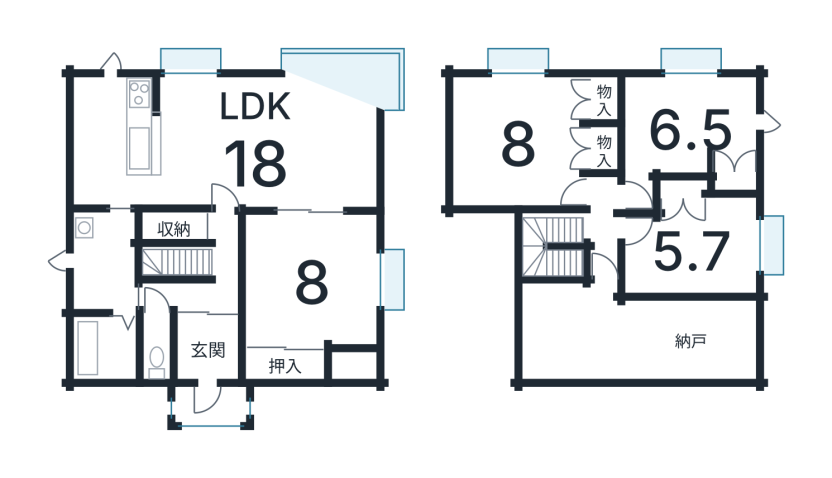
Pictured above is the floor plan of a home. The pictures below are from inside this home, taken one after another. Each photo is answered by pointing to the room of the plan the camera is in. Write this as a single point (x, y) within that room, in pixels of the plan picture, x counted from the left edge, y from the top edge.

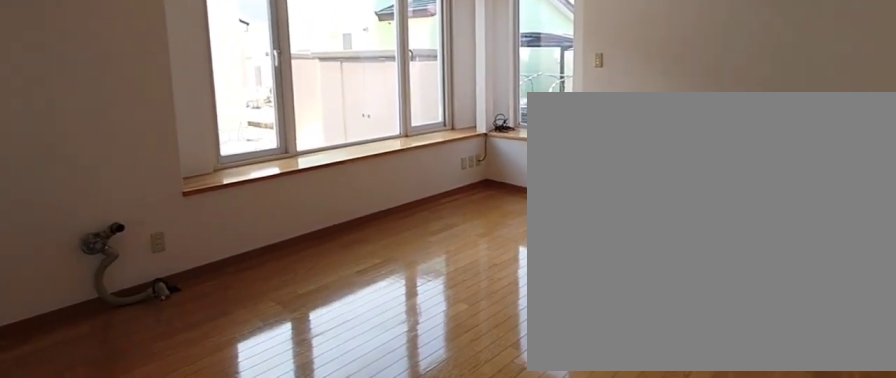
(266, 142)
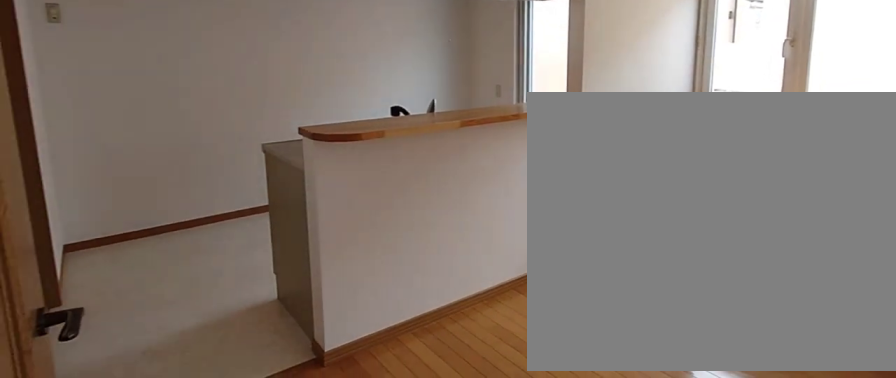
(266, 142)
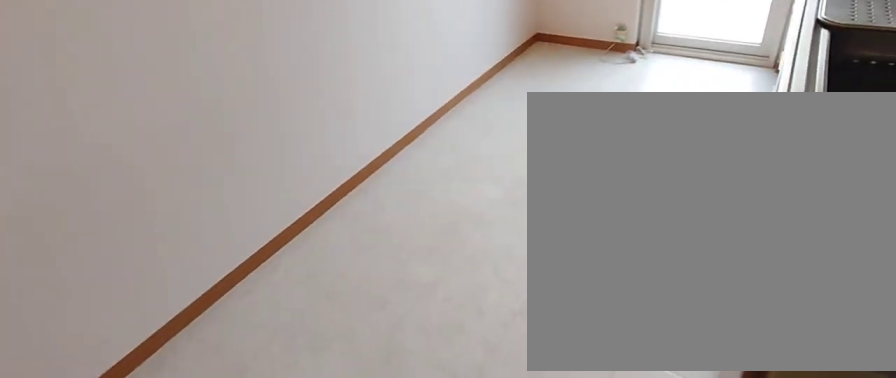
(102, 142)
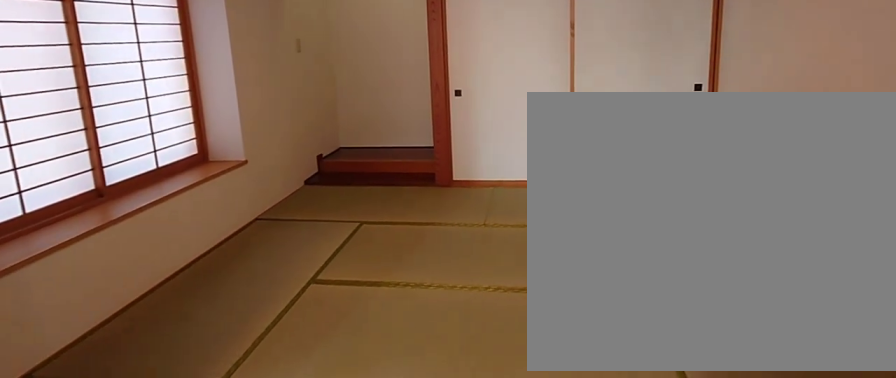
(312, 286)
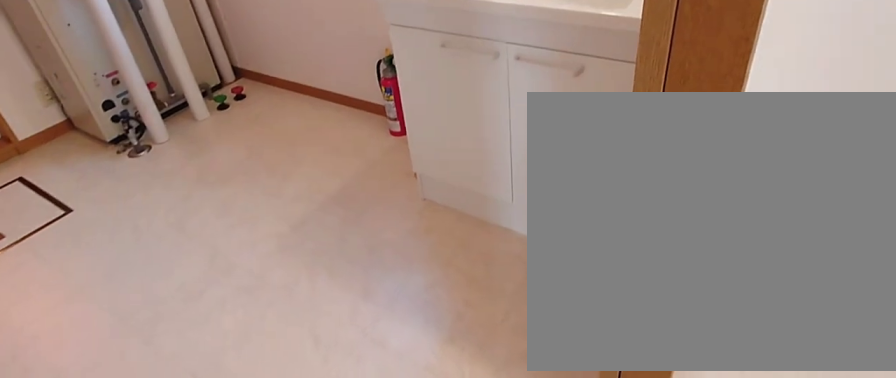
(100, 272)
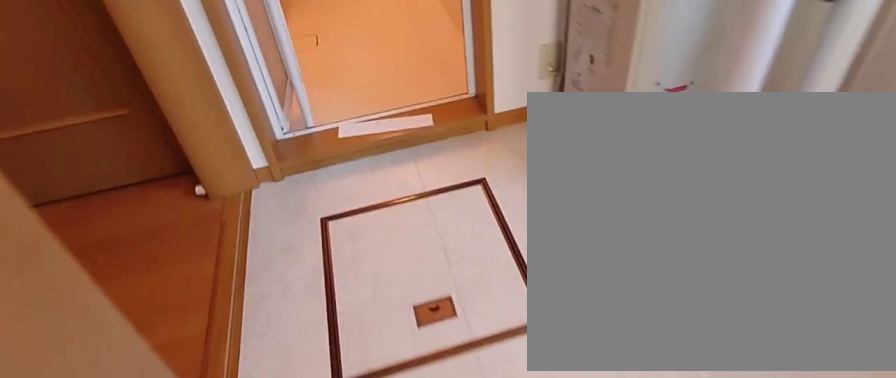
(100, 272)
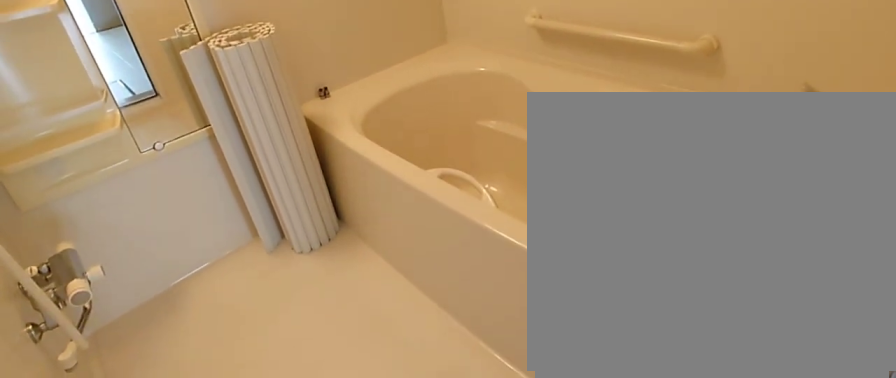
(103, 353)
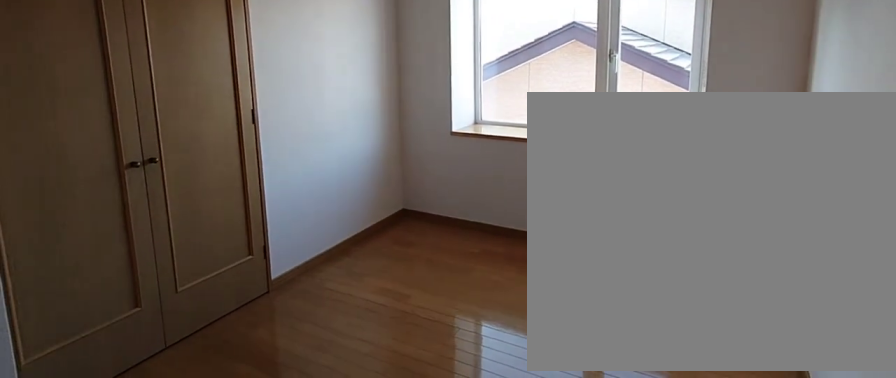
(690, 259)
